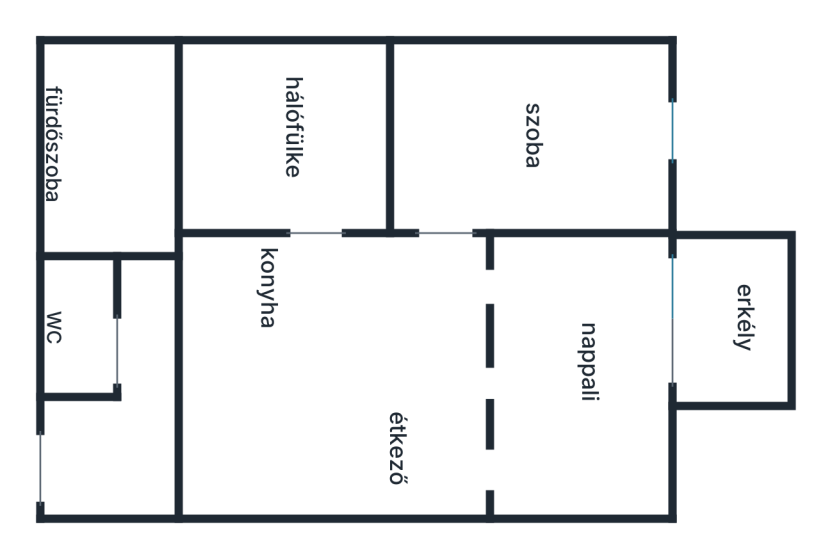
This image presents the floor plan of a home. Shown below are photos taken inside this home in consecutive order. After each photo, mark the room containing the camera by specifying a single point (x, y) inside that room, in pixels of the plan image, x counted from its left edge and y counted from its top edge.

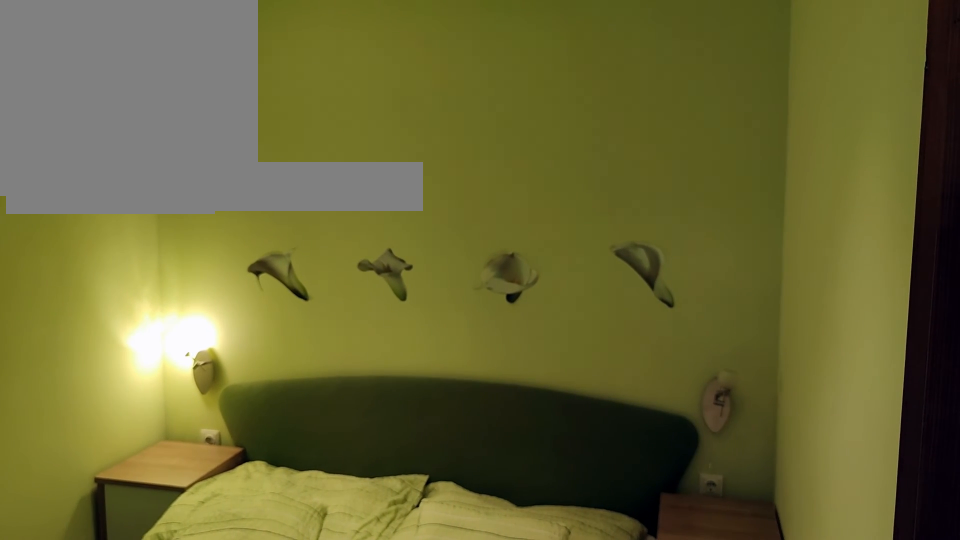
(272, 124)
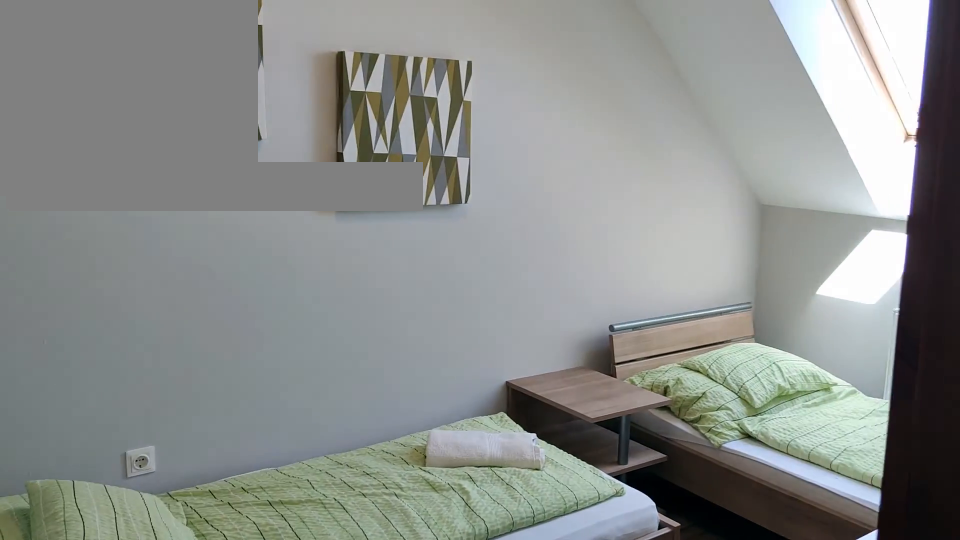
(533, 124)
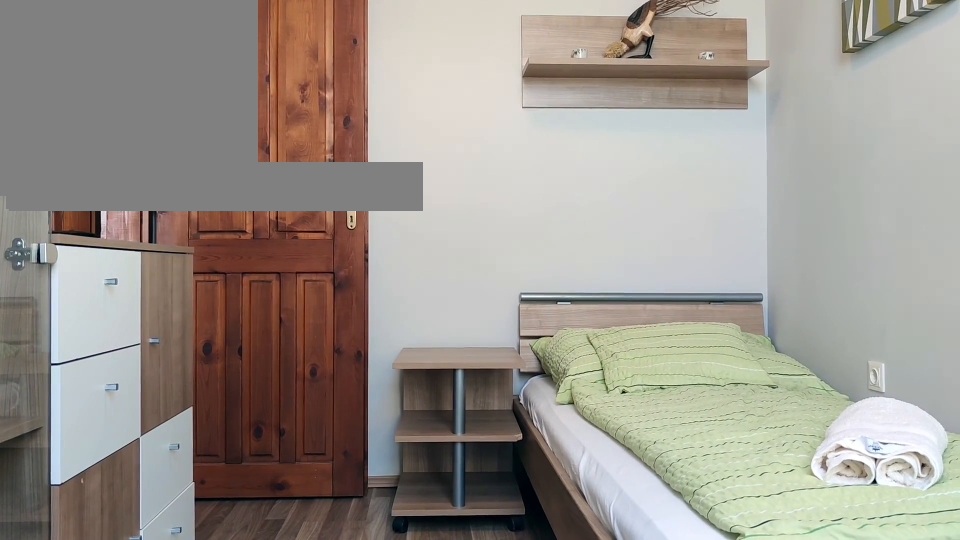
(533, 124)
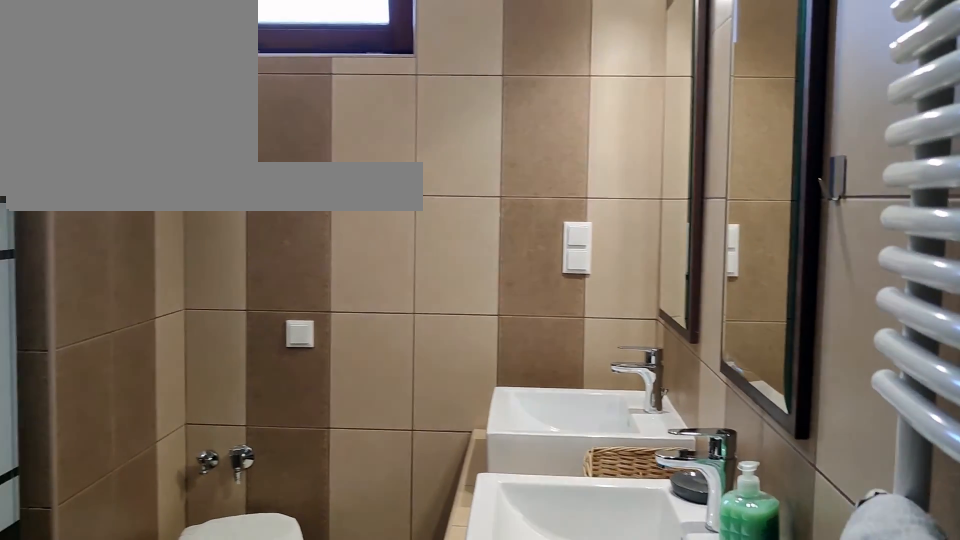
(75, 147)
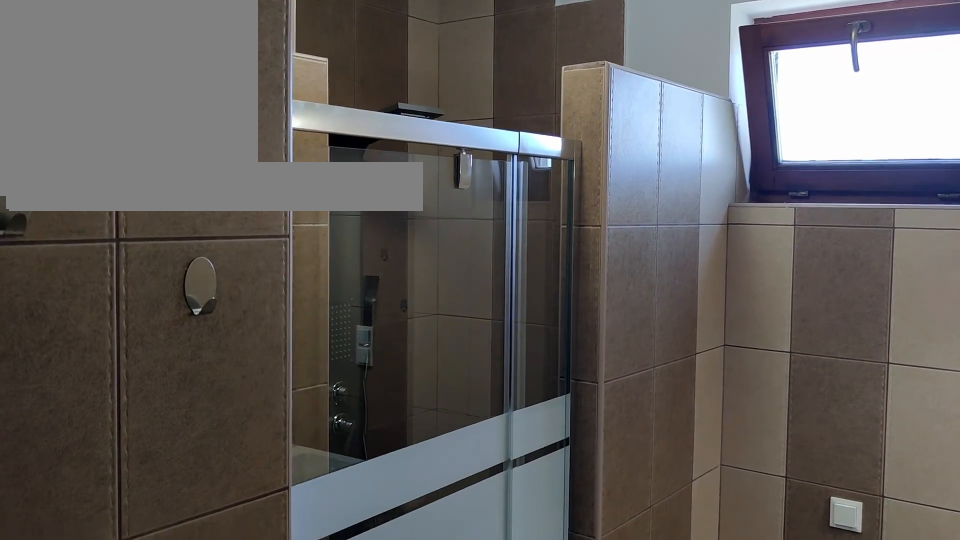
(75, 147)
